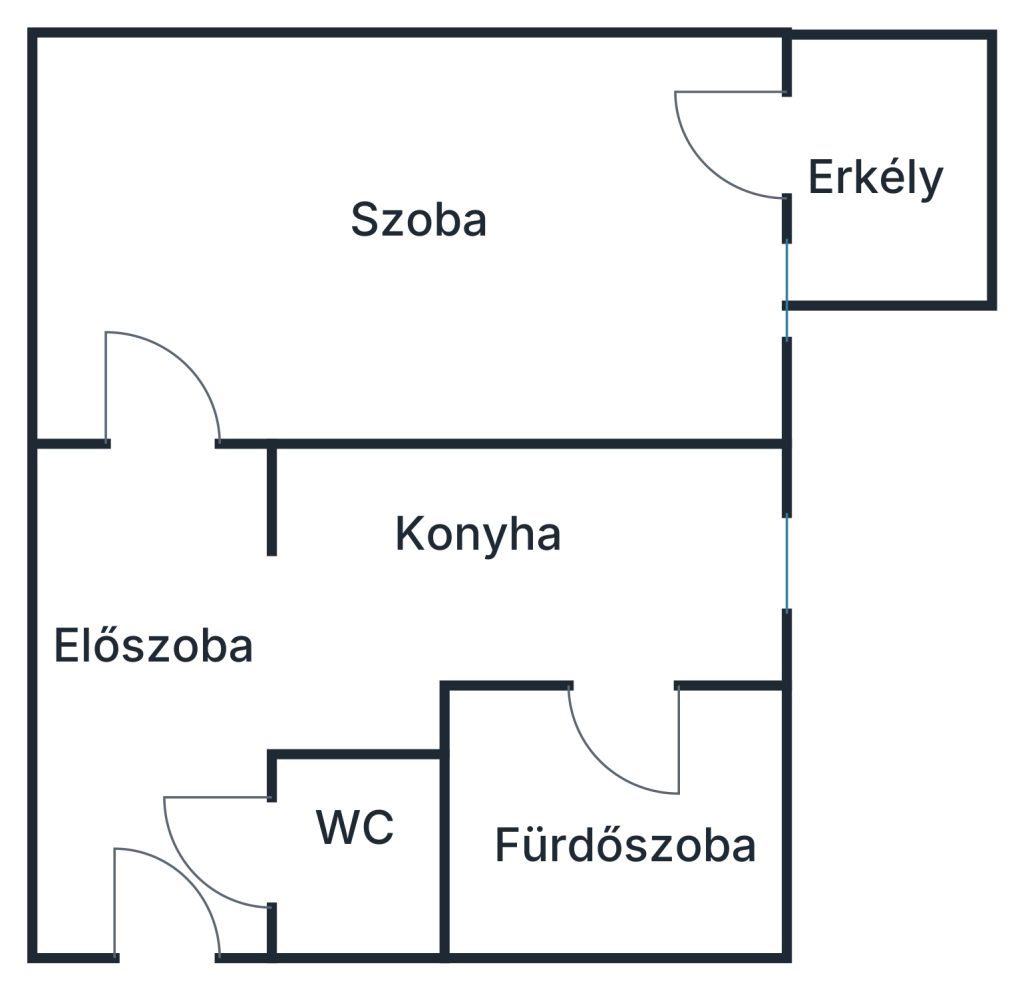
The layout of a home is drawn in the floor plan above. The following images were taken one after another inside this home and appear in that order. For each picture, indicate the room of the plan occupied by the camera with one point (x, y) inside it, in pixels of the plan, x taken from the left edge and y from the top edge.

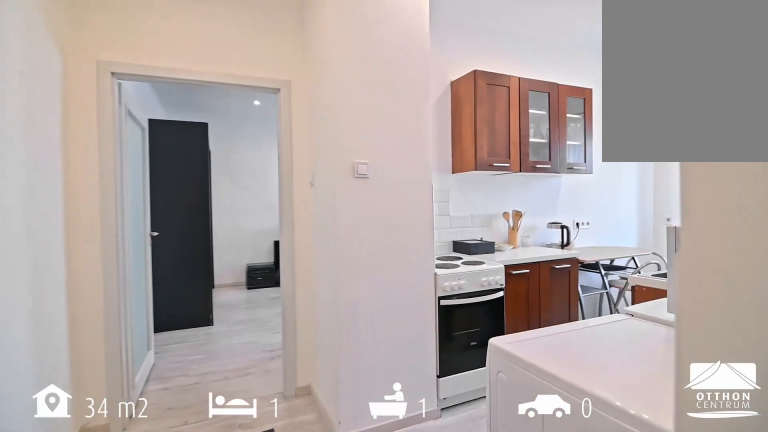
(152, 911)
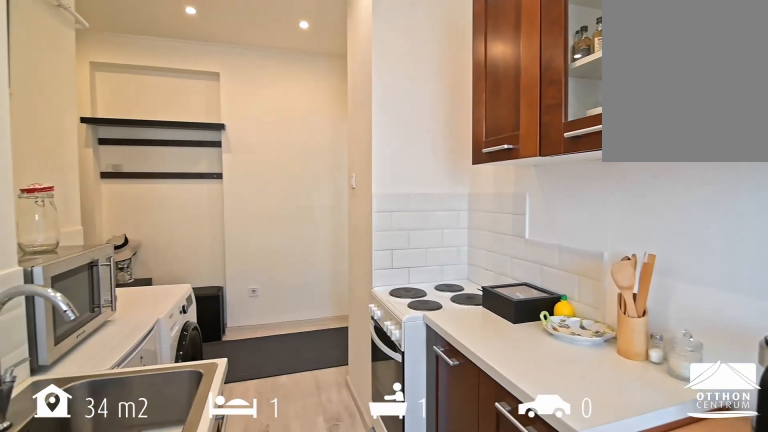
(506, 583)
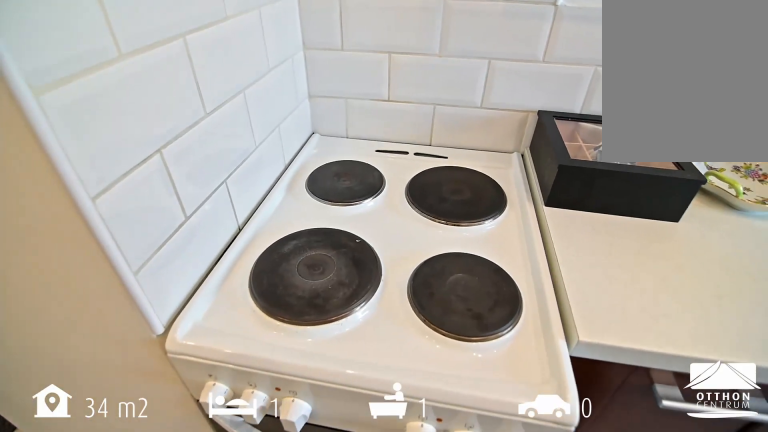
(506, 582)
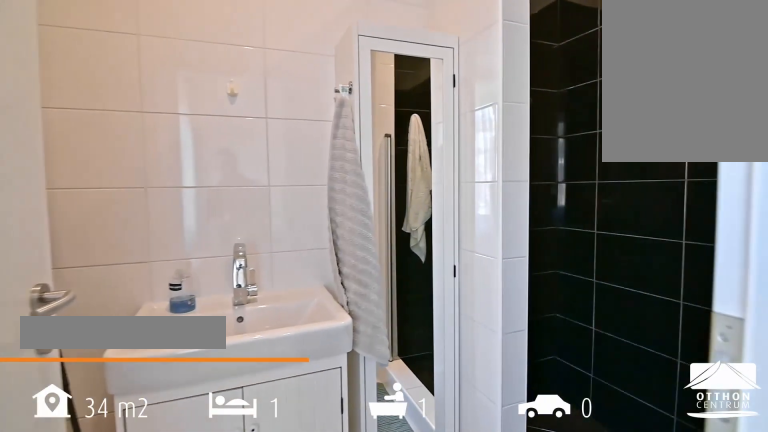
(646, 848)
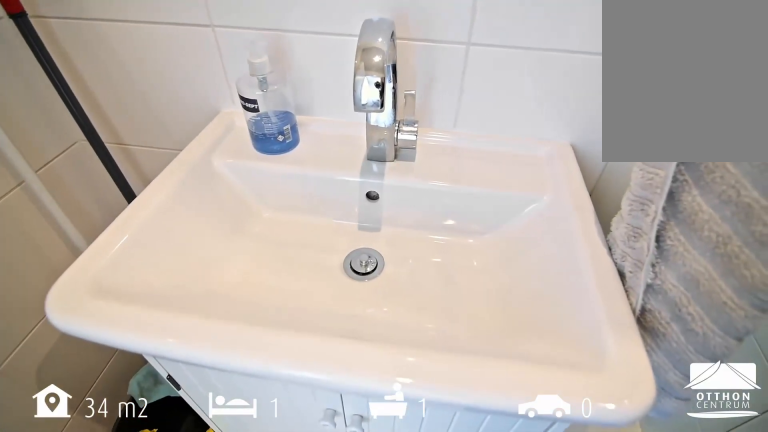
(647, 848)
